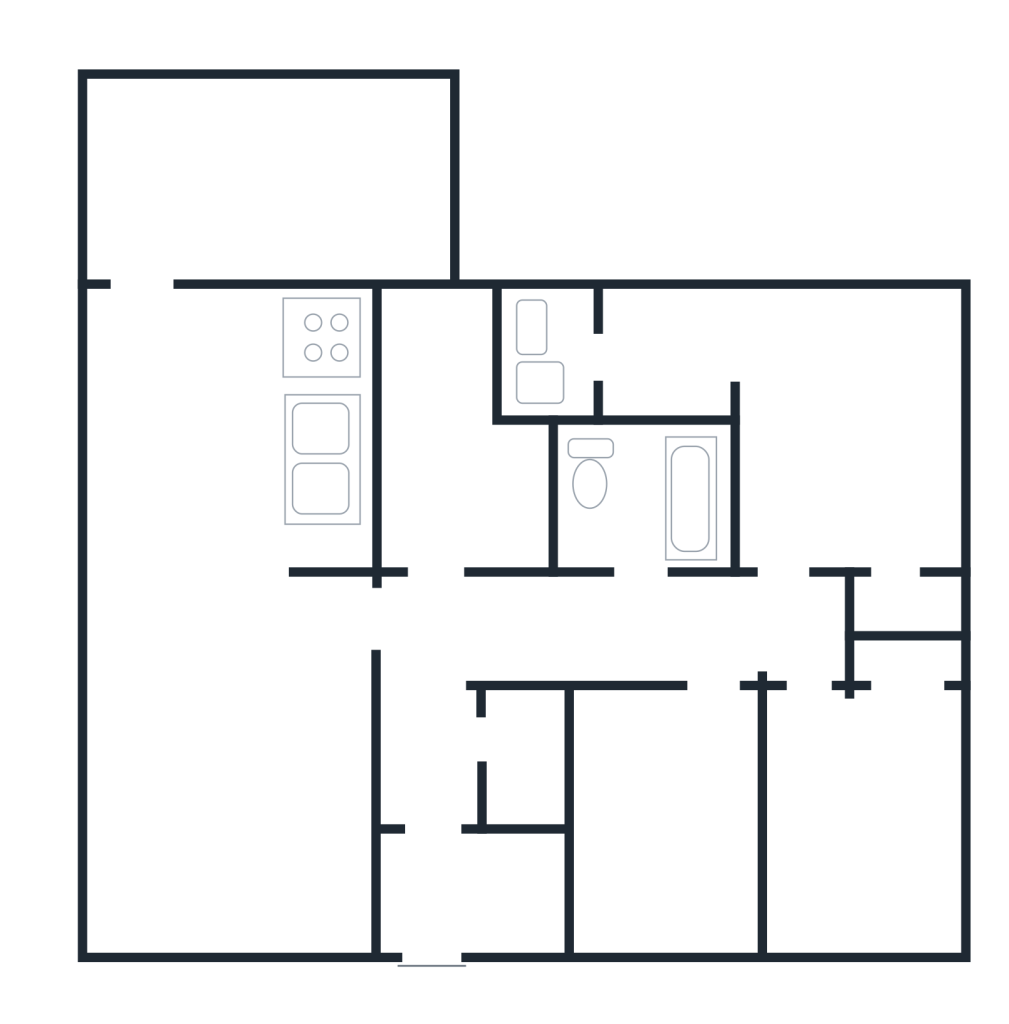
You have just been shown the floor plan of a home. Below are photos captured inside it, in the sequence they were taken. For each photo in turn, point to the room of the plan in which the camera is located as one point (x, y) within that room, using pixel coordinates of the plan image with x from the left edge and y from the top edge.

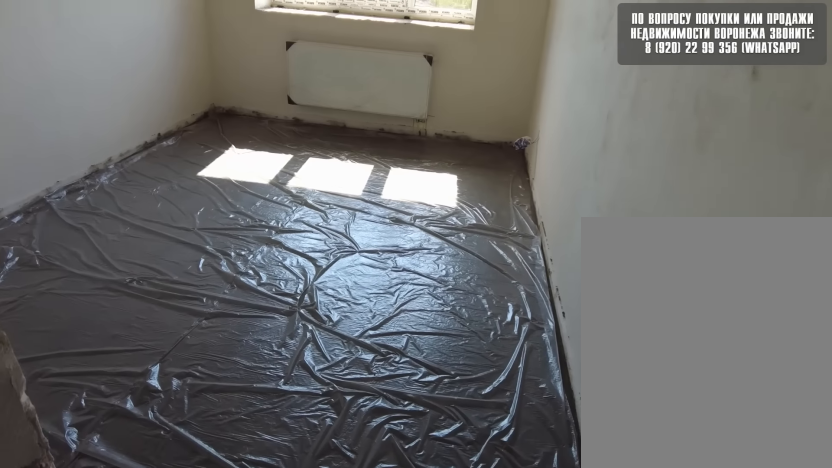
(838, 812)
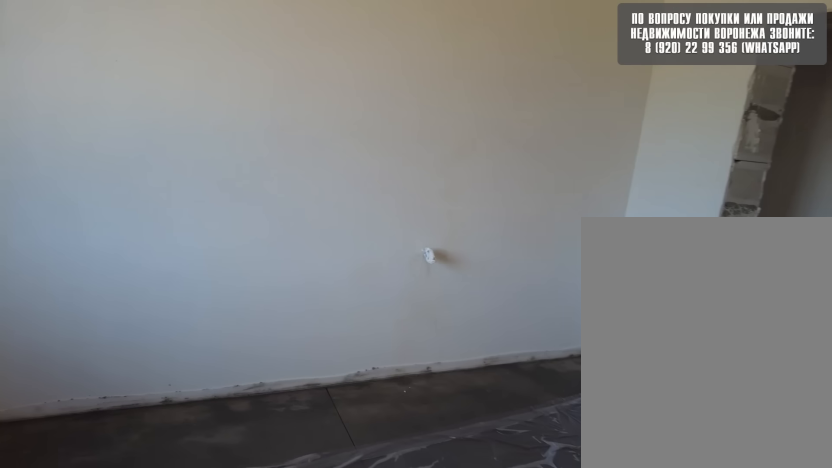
(830, 552)
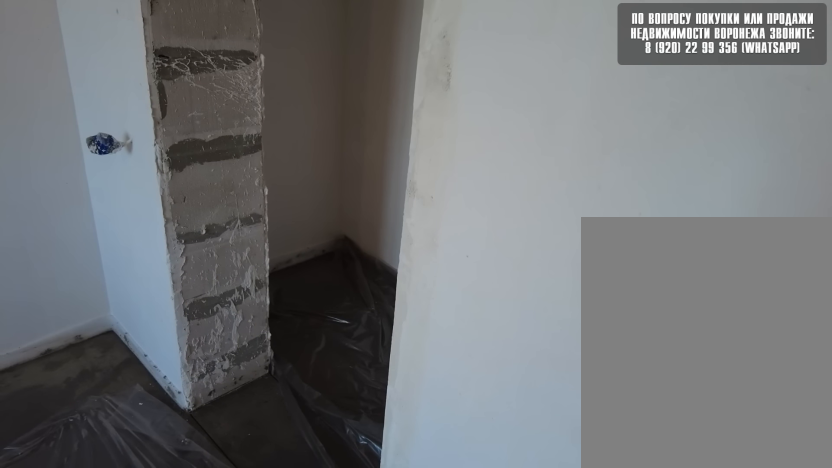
(830, 556)
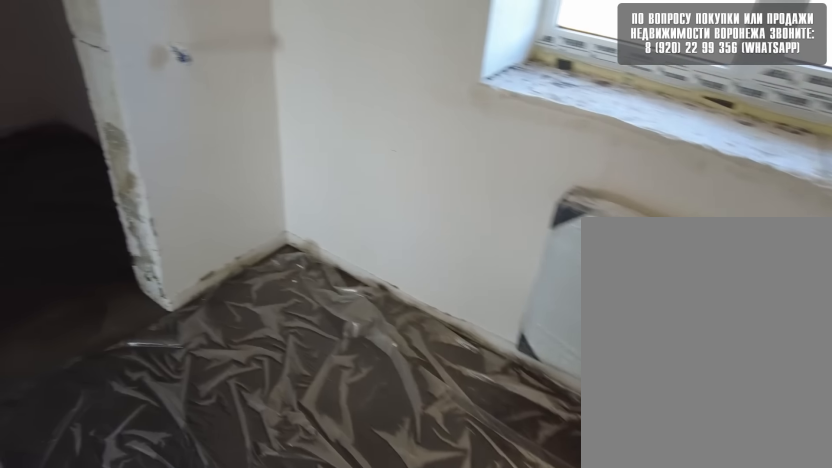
(824, 537)
